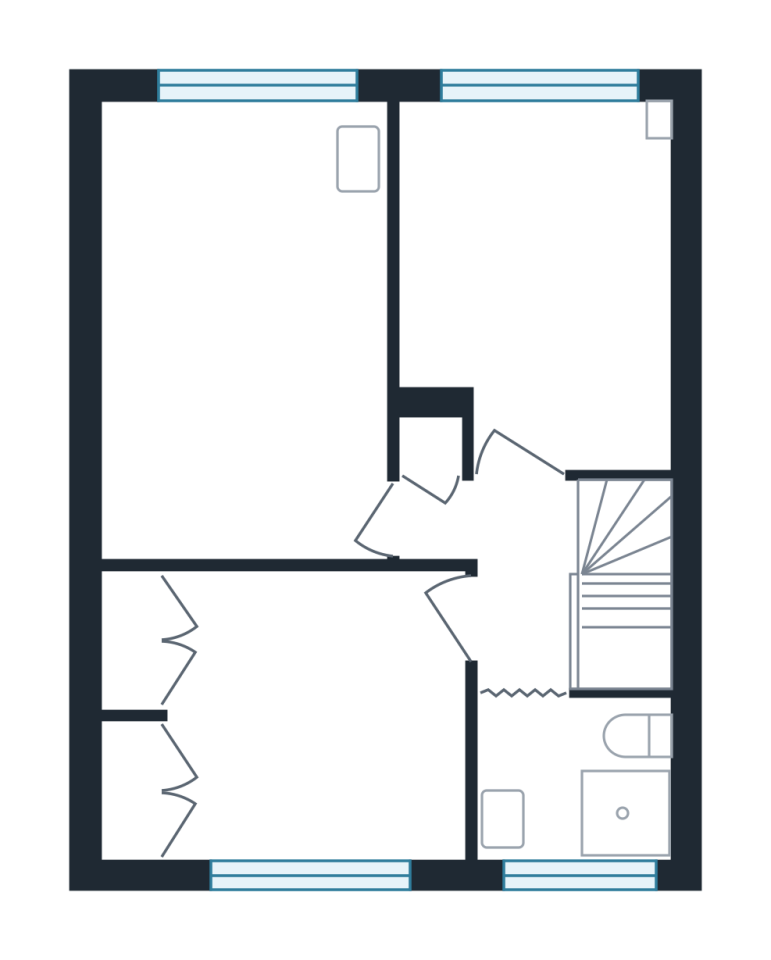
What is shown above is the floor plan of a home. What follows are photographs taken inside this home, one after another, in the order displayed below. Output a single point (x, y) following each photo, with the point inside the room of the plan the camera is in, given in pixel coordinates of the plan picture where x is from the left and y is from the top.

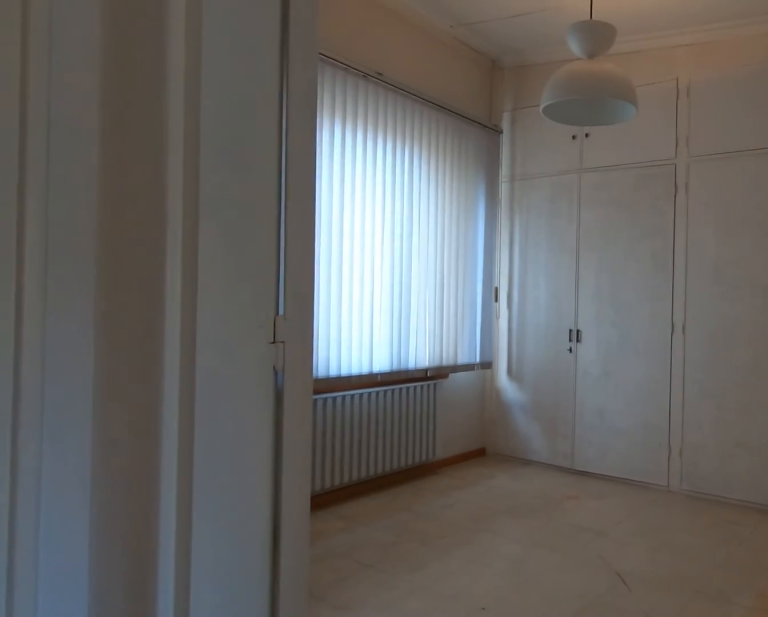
(506, 569)
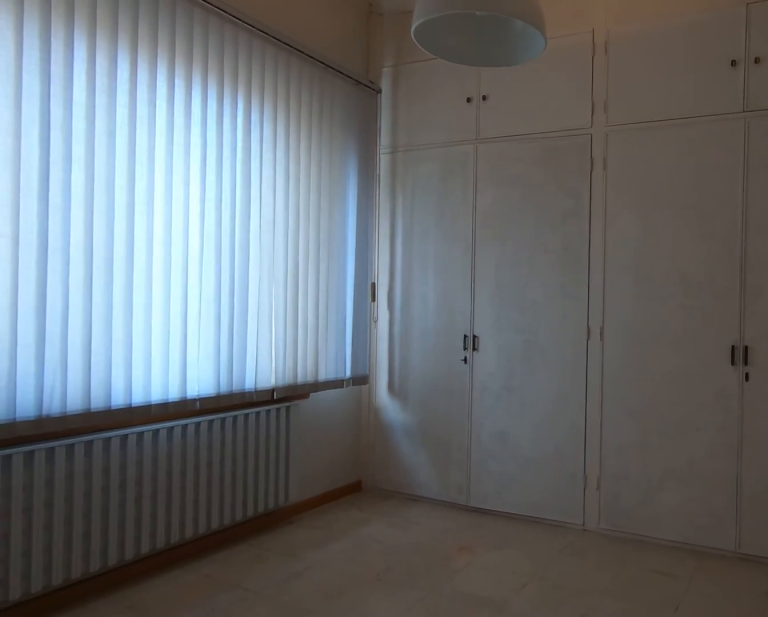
(316, 716)
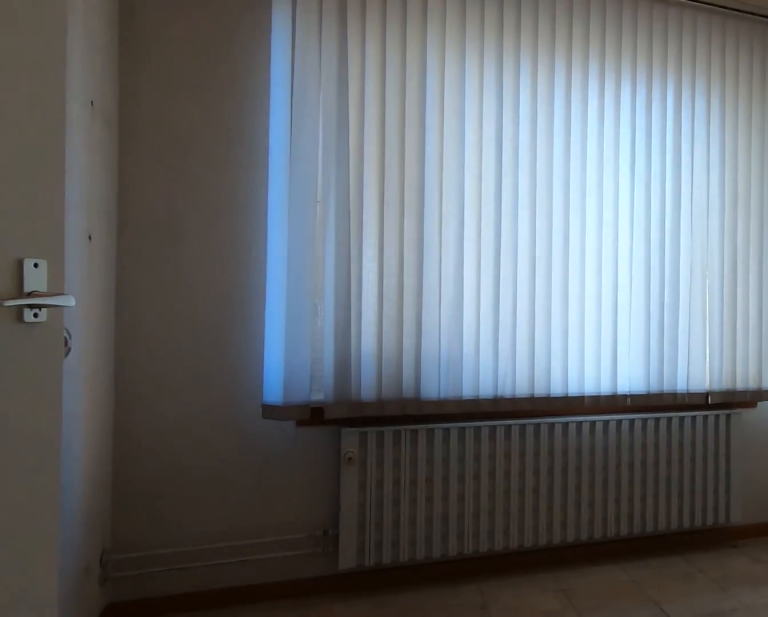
(316, 716)
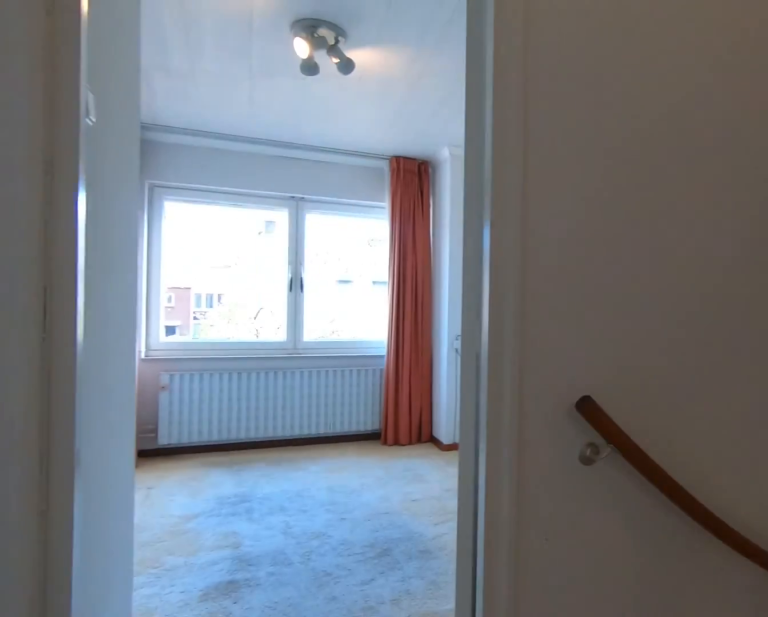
(506, 570)
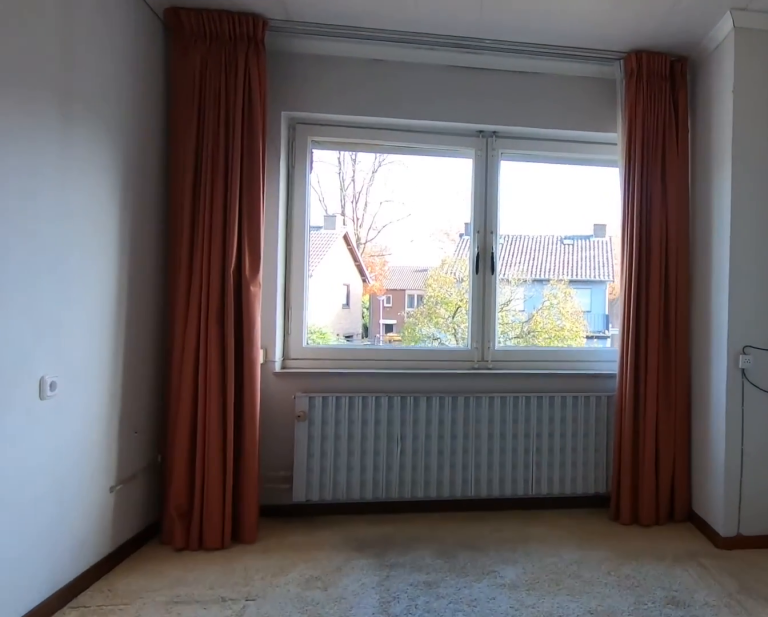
(542, 279)
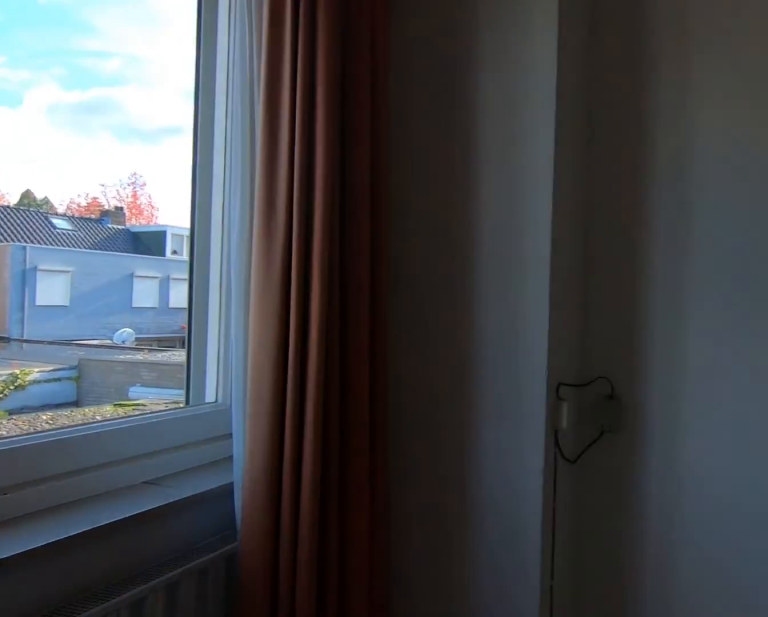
(542, 279)
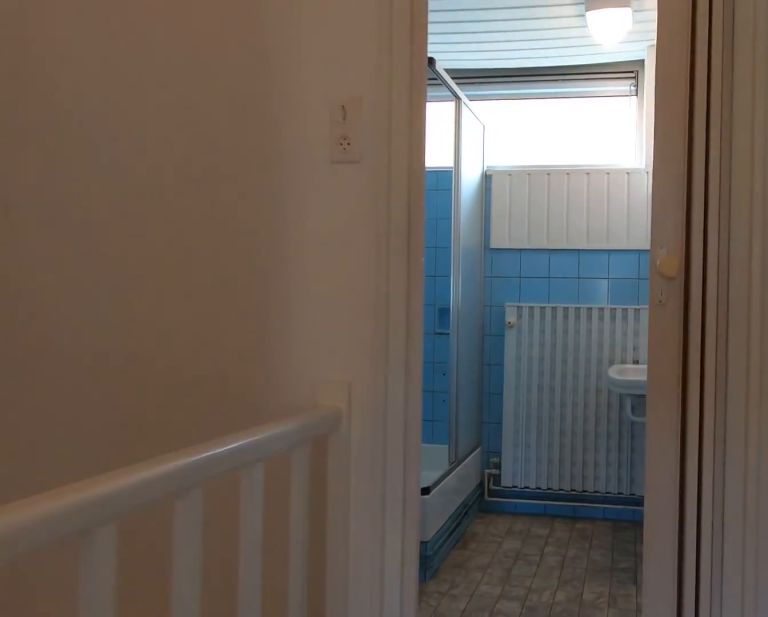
(506, 570)
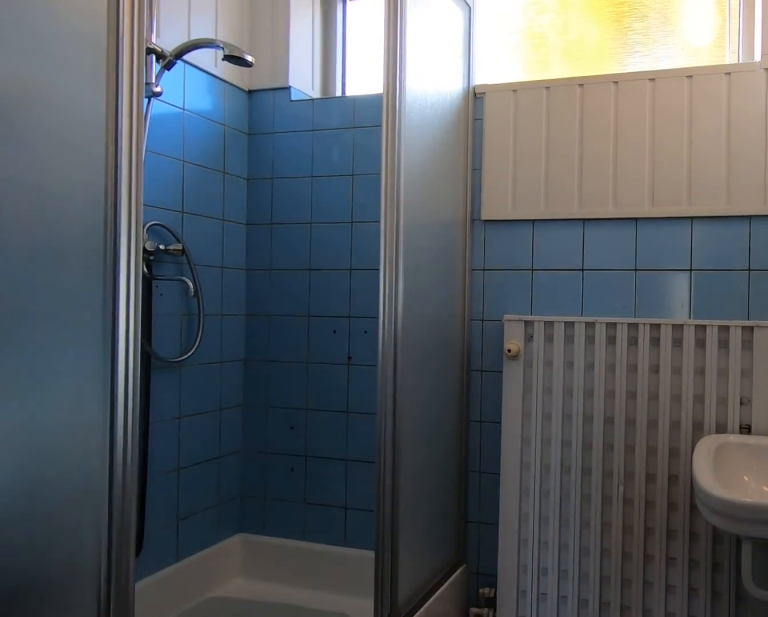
(573, 778)
